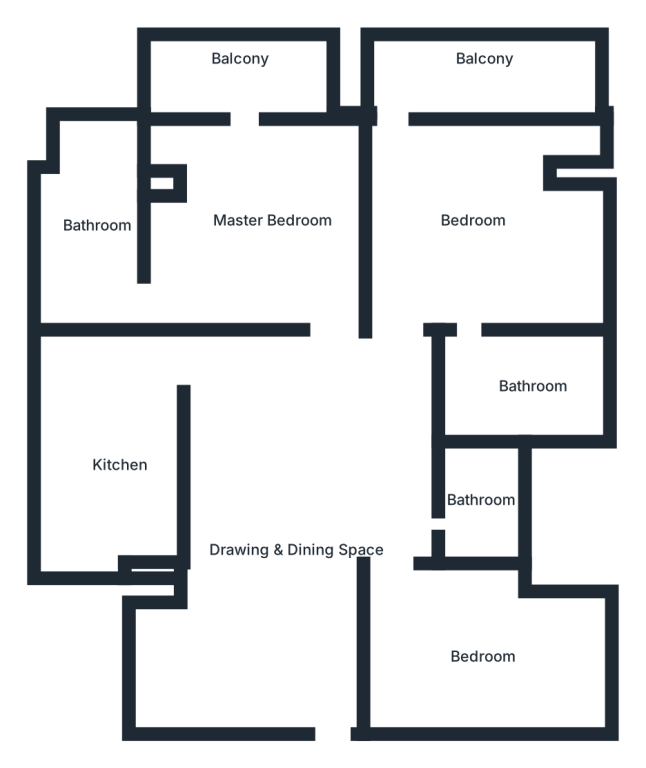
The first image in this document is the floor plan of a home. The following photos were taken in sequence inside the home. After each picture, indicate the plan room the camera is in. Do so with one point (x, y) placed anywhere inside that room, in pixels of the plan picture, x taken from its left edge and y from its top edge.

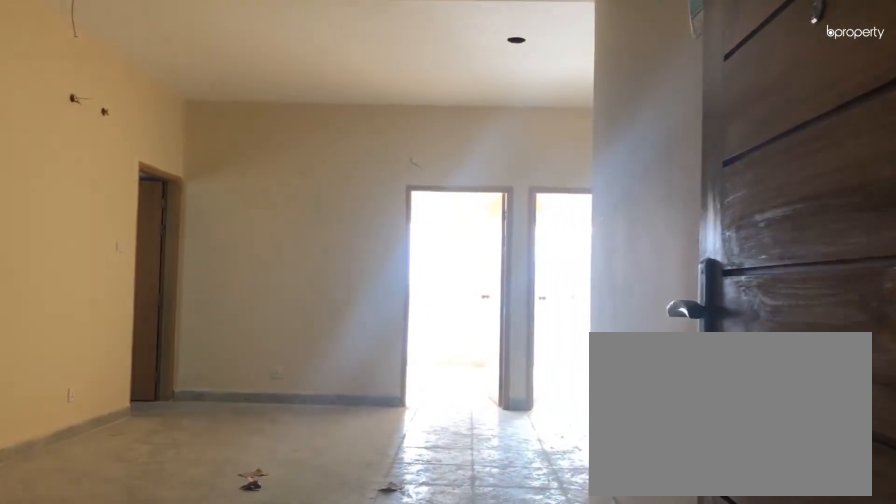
(322, 680)
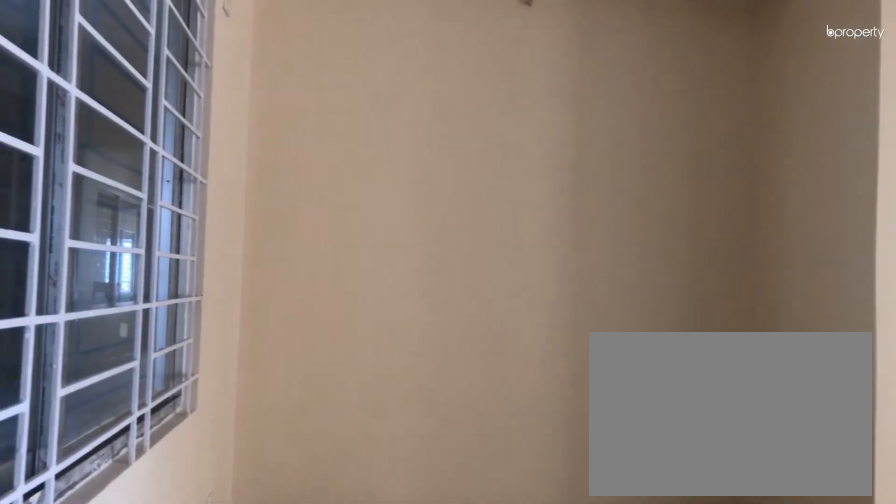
(311, 518)
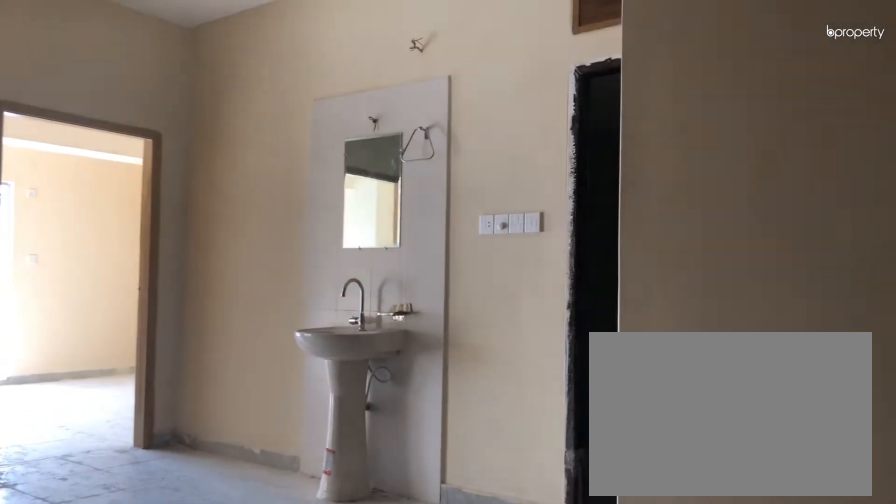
(311, 518)
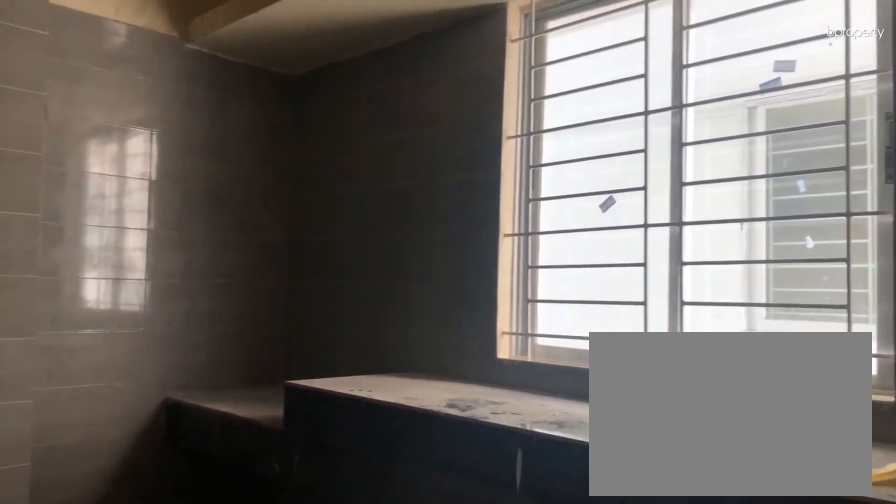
(112, 469)
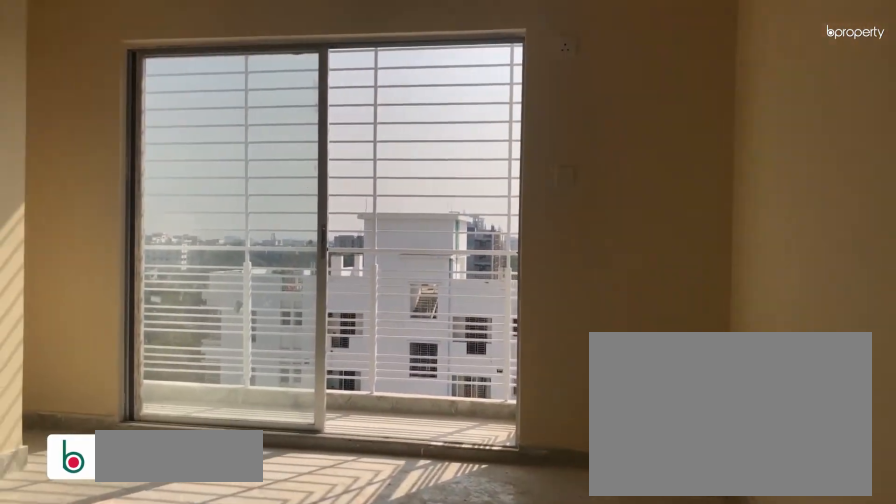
(291, 222)
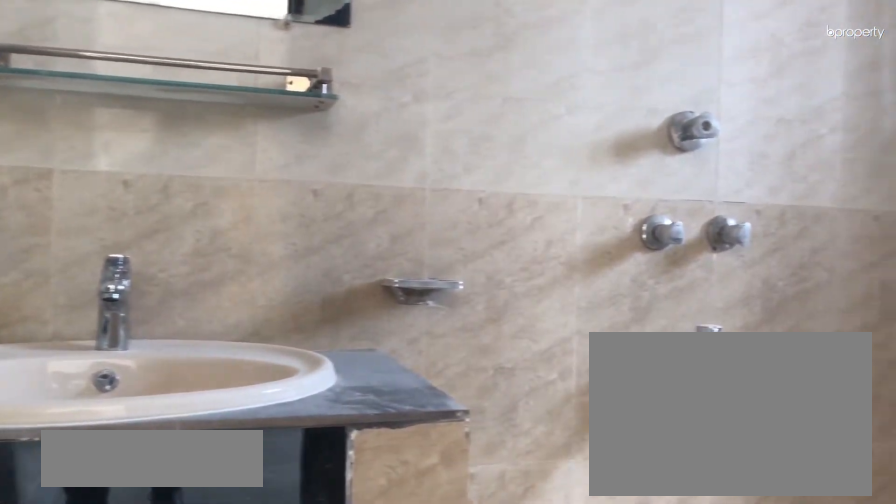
(98, 241)
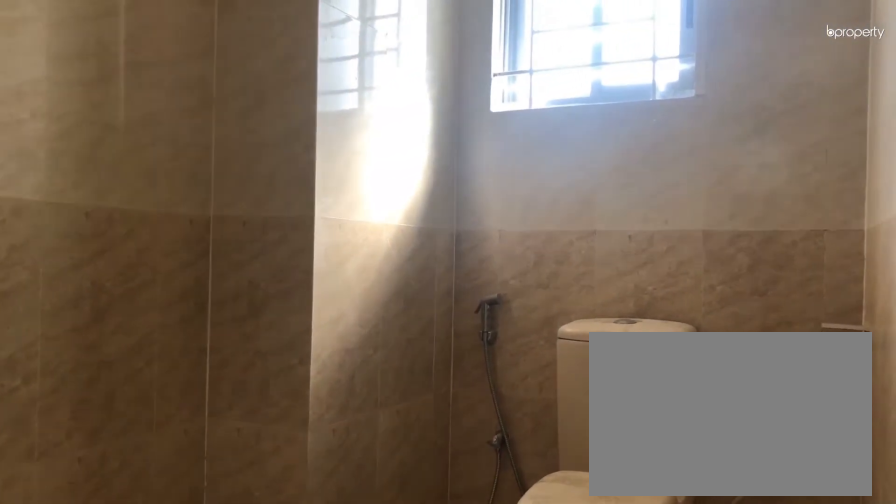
(98, 241)
